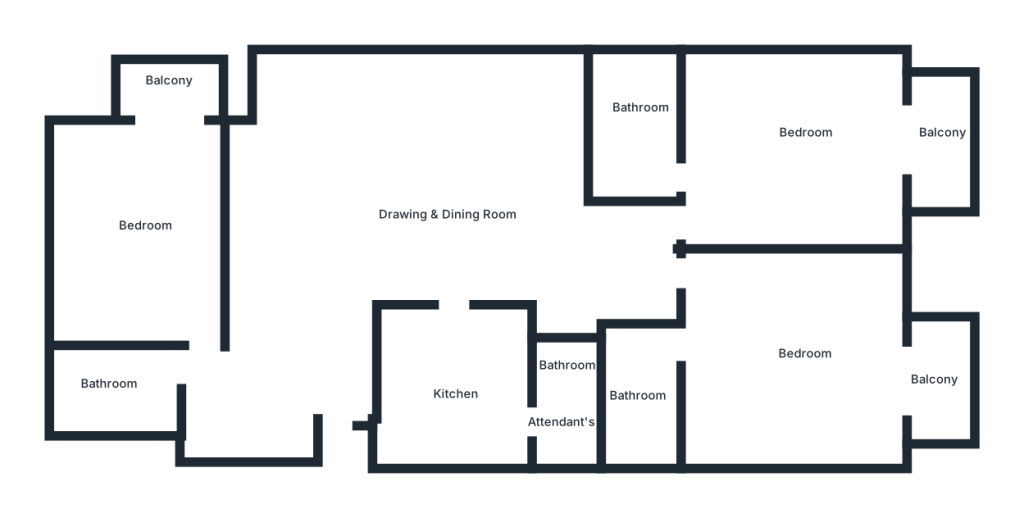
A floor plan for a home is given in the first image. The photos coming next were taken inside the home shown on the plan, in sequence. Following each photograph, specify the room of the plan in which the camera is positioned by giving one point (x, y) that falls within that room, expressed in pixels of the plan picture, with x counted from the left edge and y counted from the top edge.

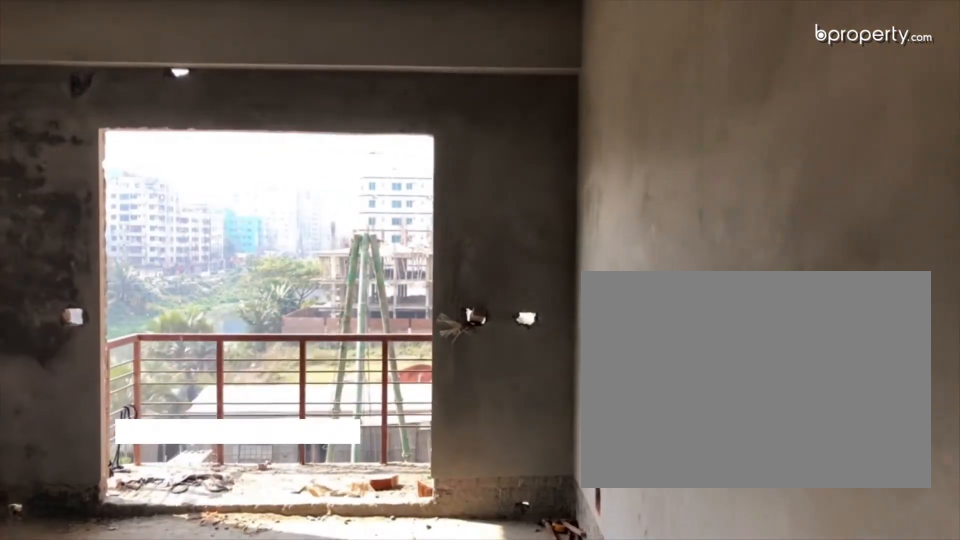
(748, 205)
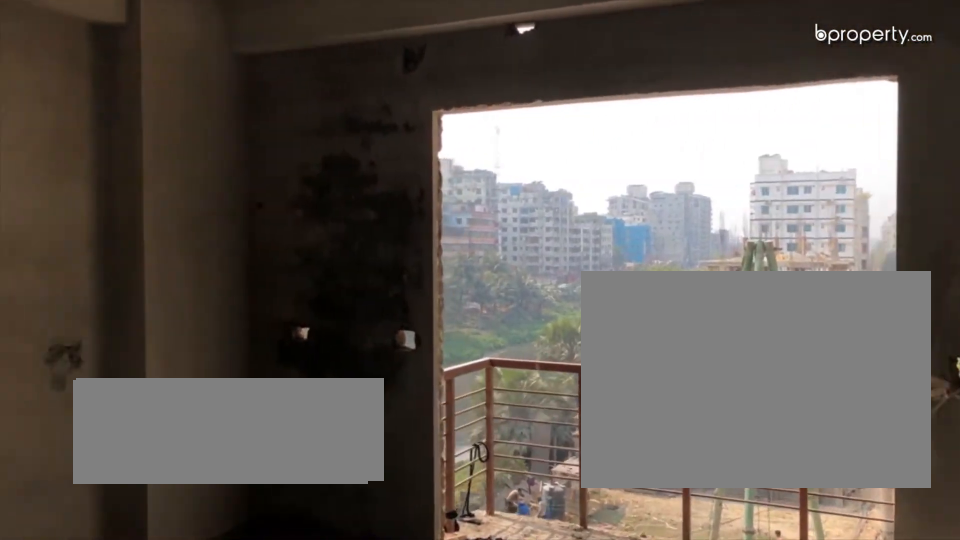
(798, 151)
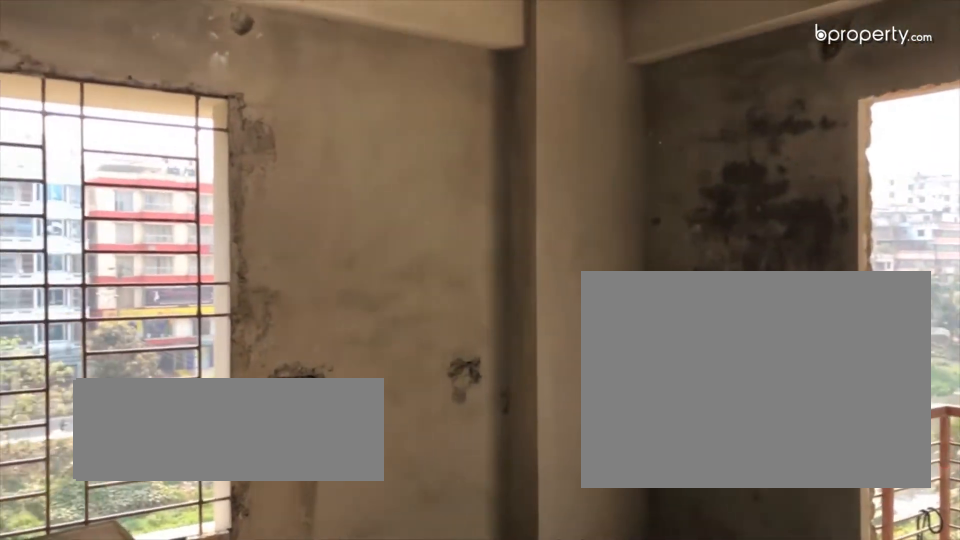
(798, 151)
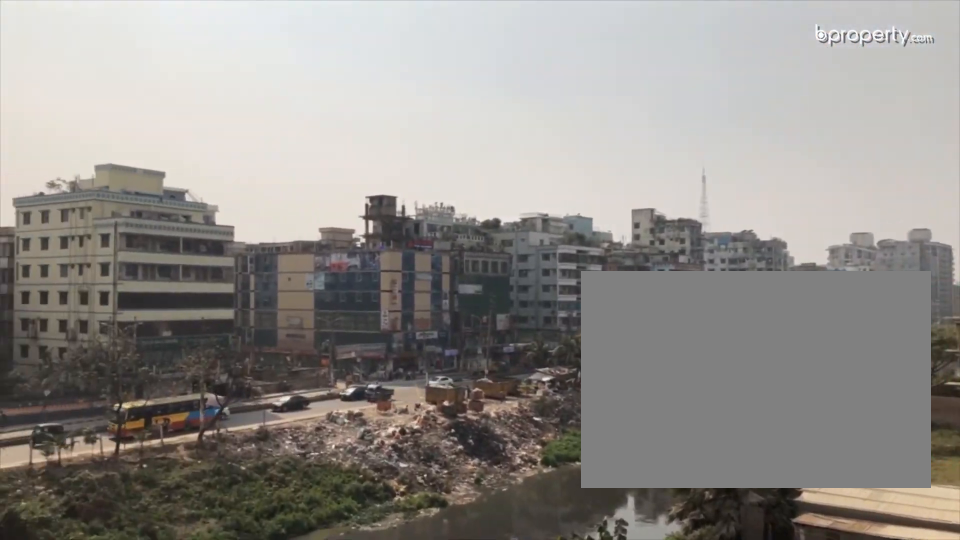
(940, 145)
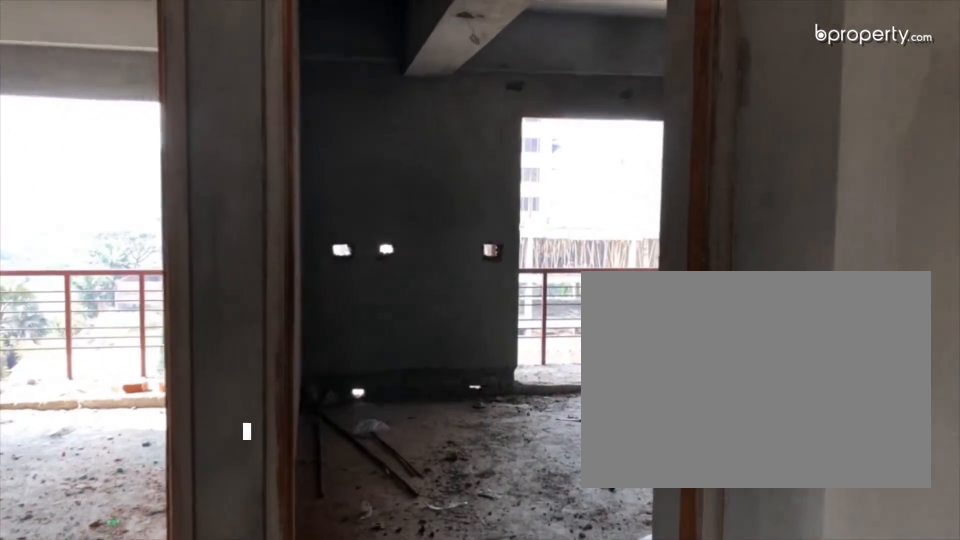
(688, 278)
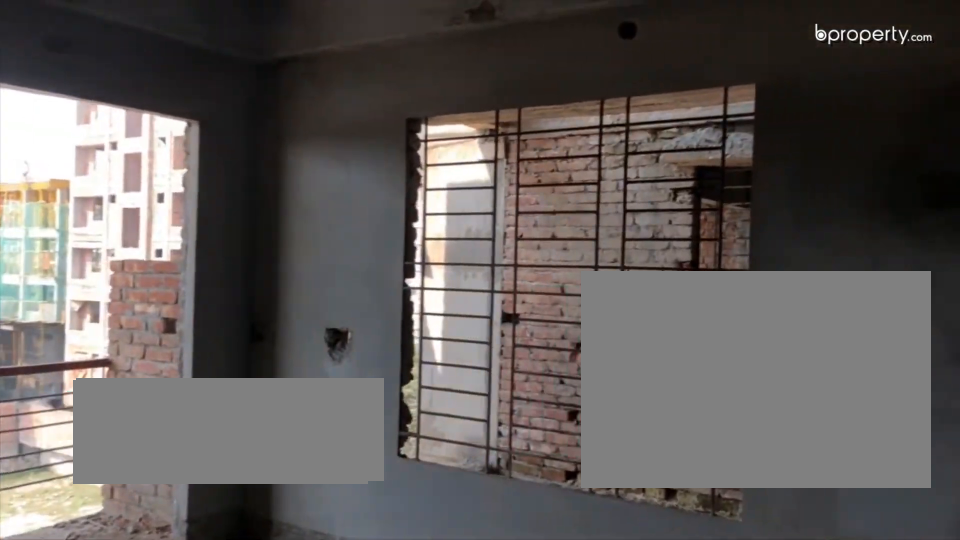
(784, 334)
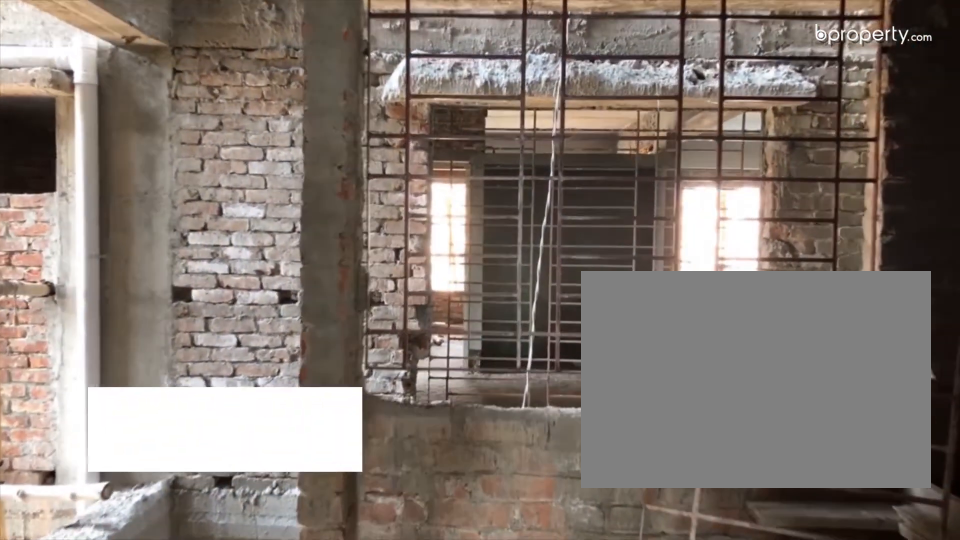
(455, 372)
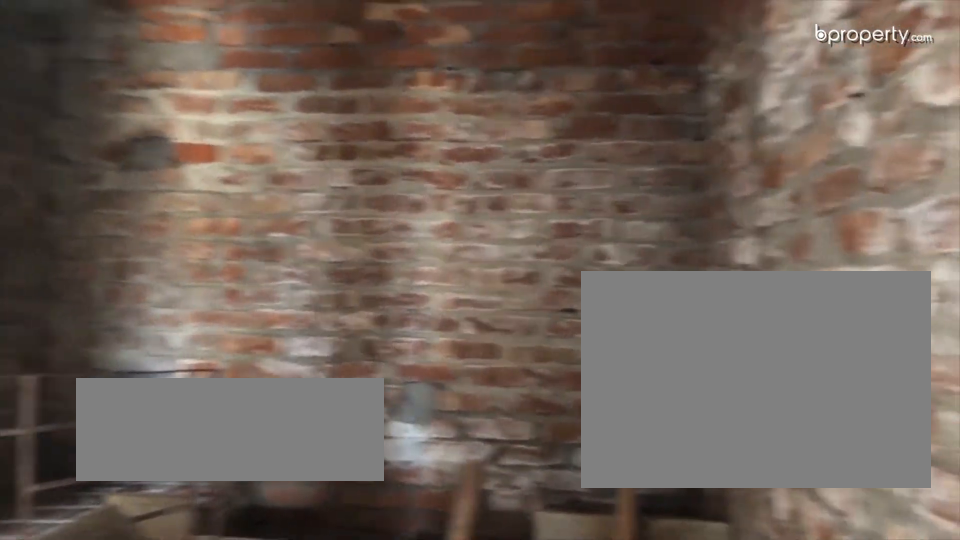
(455, 372)
